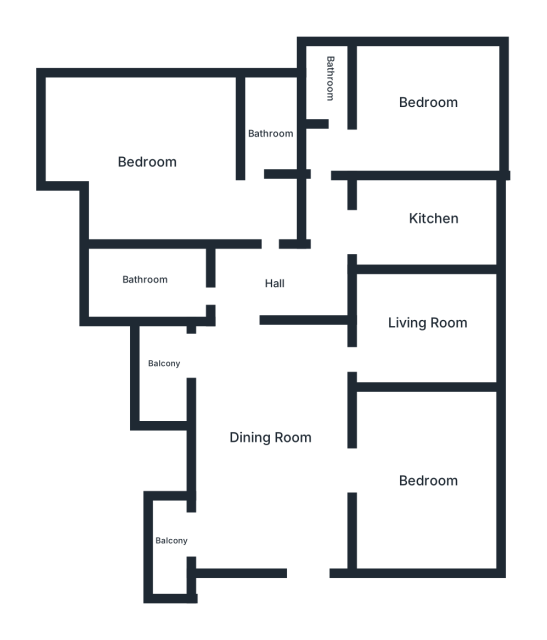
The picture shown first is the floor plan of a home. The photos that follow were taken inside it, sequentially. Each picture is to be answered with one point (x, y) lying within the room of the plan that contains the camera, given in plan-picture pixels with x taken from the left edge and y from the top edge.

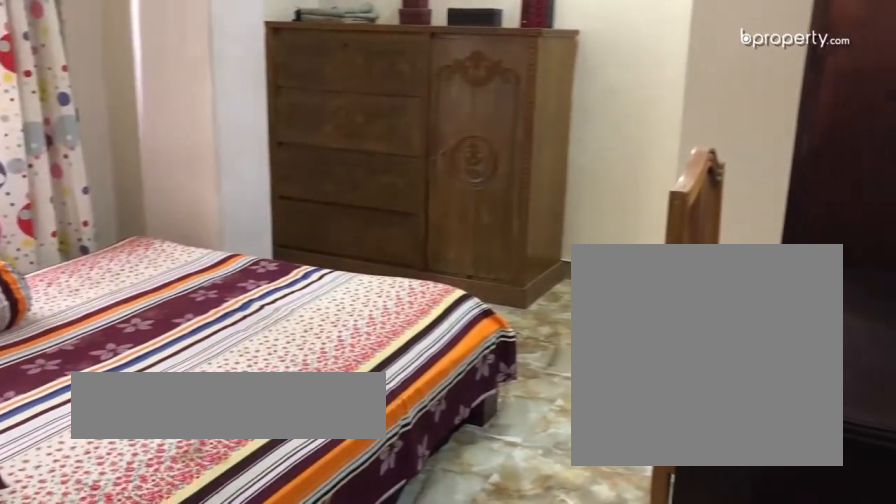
(436, 99)
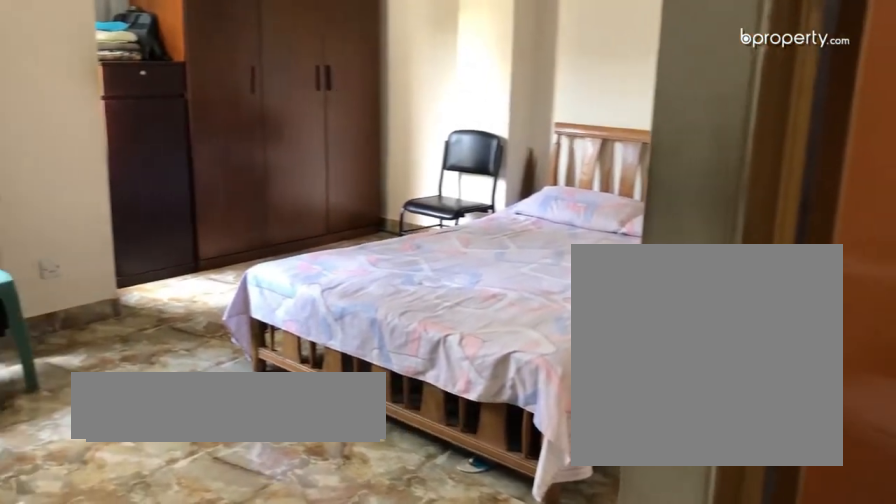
(147, 161)
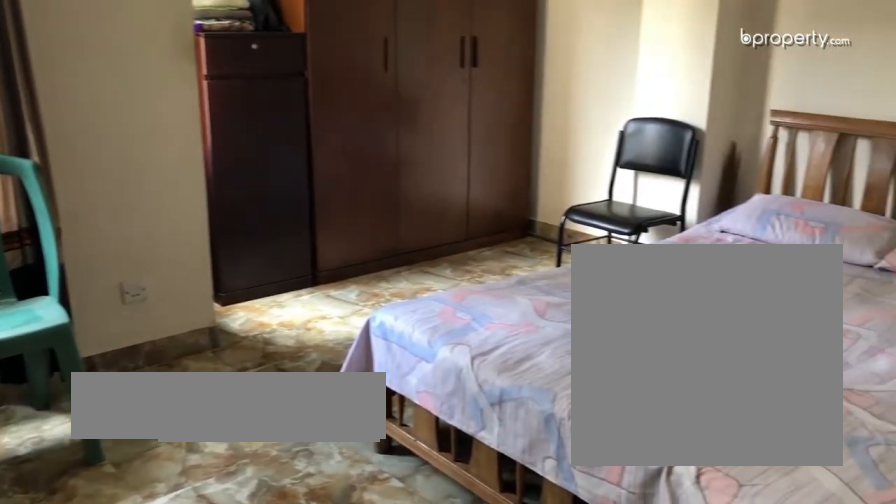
(147, 161)
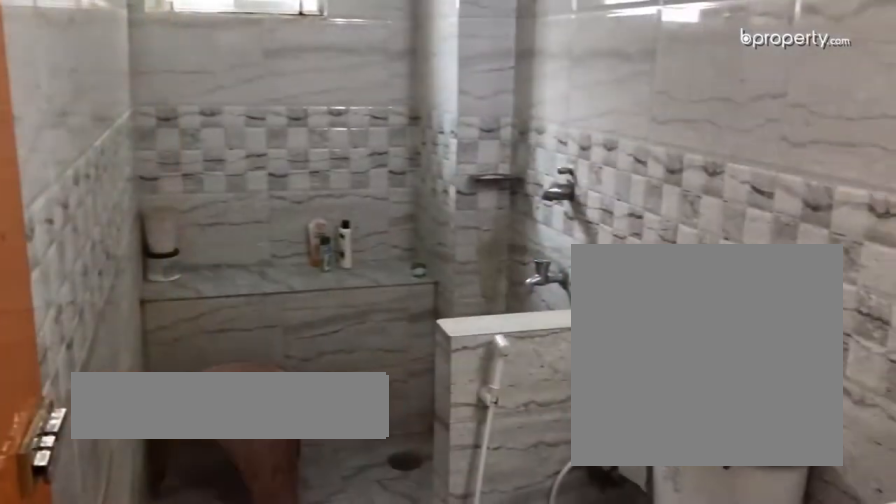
(270, 131)
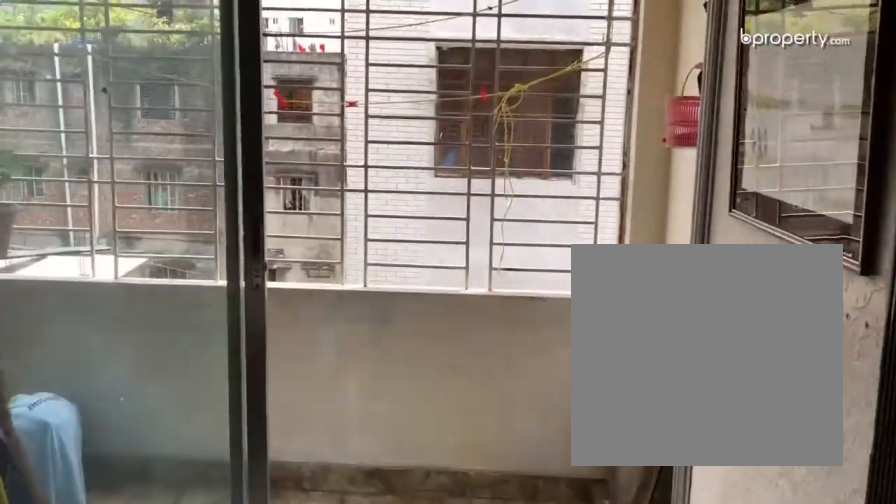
(156, 355)
